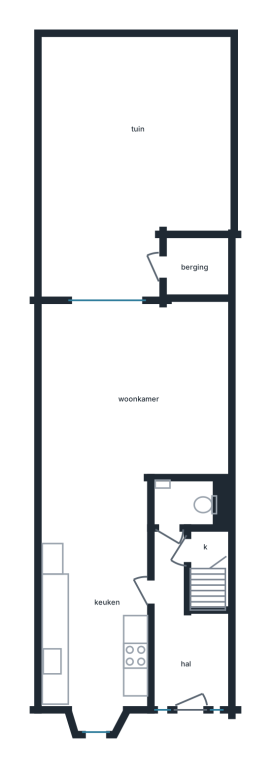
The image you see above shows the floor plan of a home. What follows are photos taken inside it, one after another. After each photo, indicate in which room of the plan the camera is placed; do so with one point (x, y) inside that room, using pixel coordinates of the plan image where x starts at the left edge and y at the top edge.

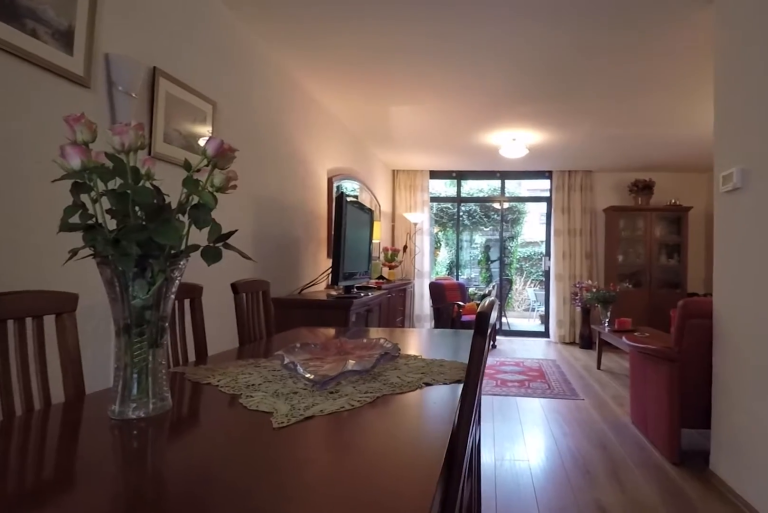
(101, 698)
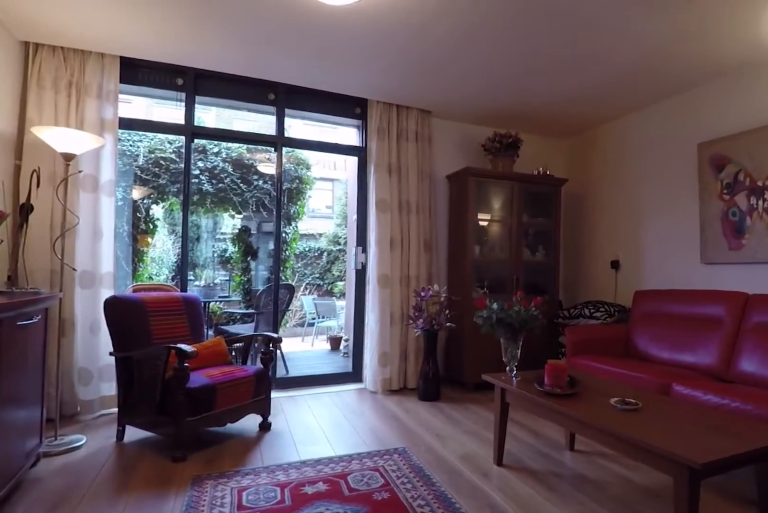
(187, 390)
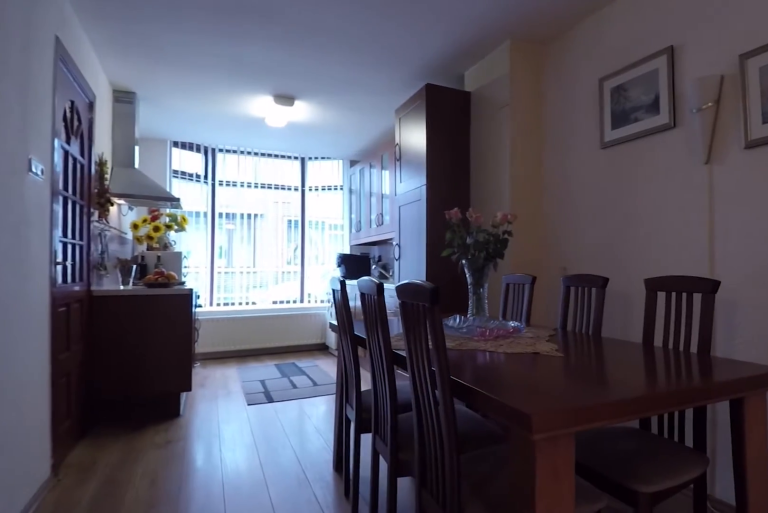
(187, 390)
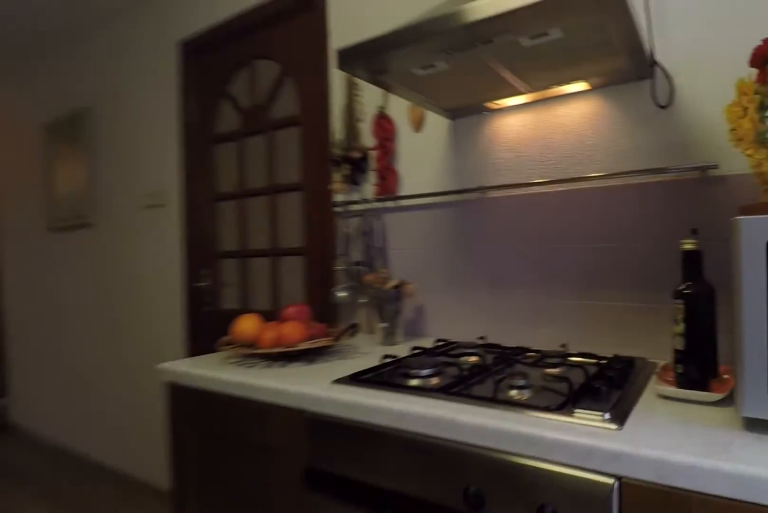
(101, 698)
